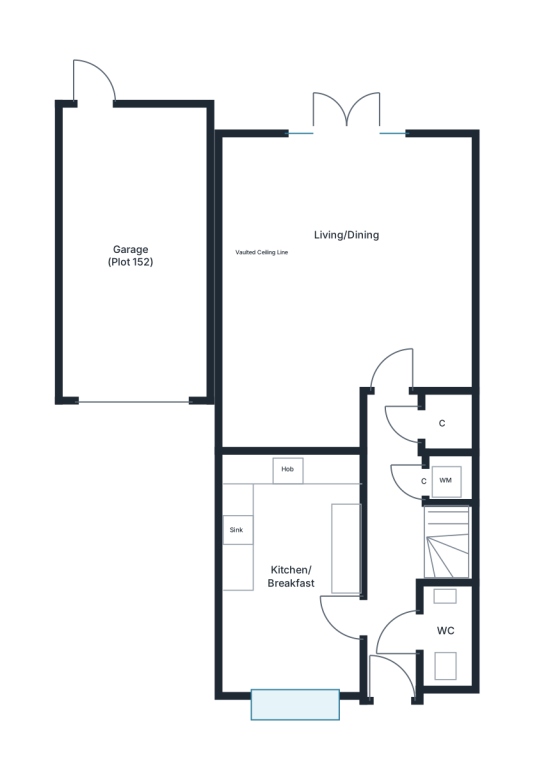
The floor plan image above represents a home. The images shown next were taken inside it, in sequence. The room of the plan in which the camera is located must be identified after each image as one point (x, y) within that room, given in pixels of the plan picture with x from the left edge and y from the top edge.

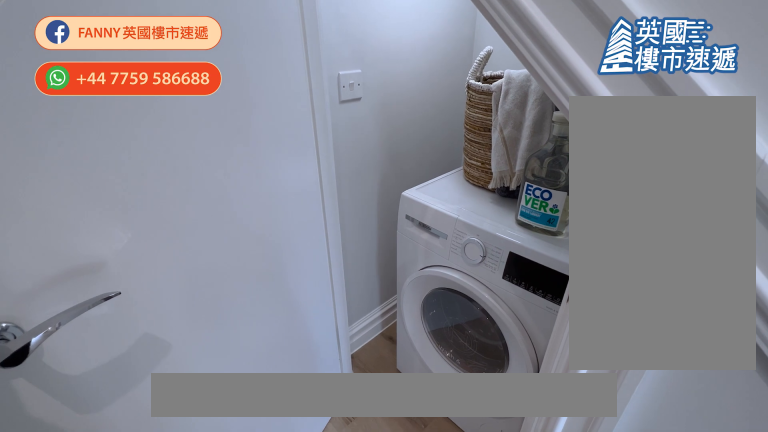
(442, 478)
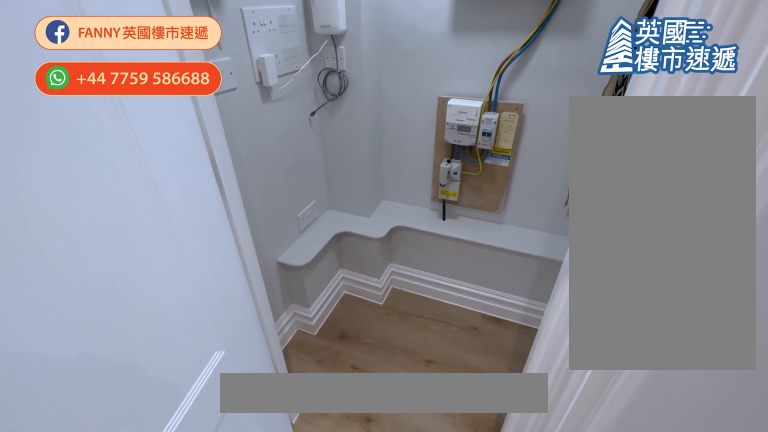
(440, 418)
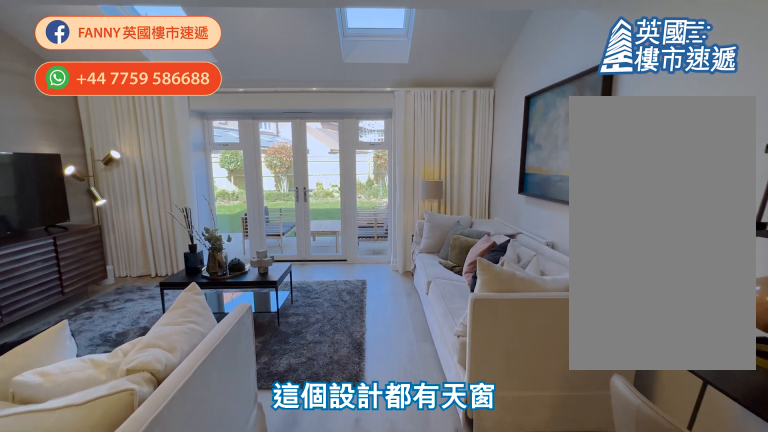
(342, 294)
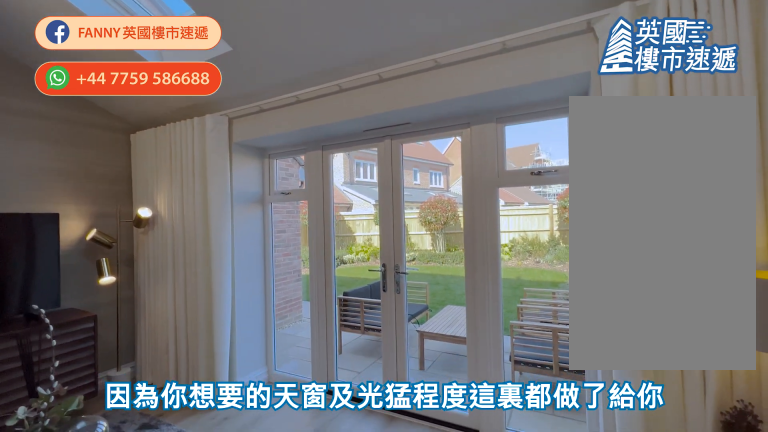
(342, 294)
